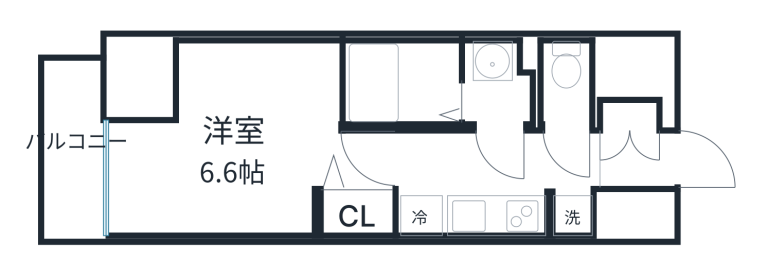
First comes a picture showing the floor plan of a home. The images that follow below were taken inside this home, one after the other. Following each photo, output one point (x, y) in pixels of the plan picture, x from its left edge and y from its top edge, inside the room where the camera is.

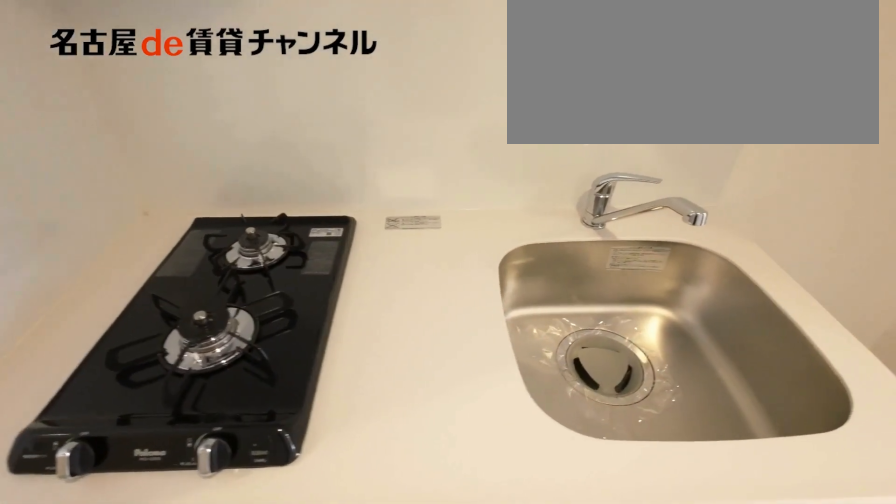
(472, 212)
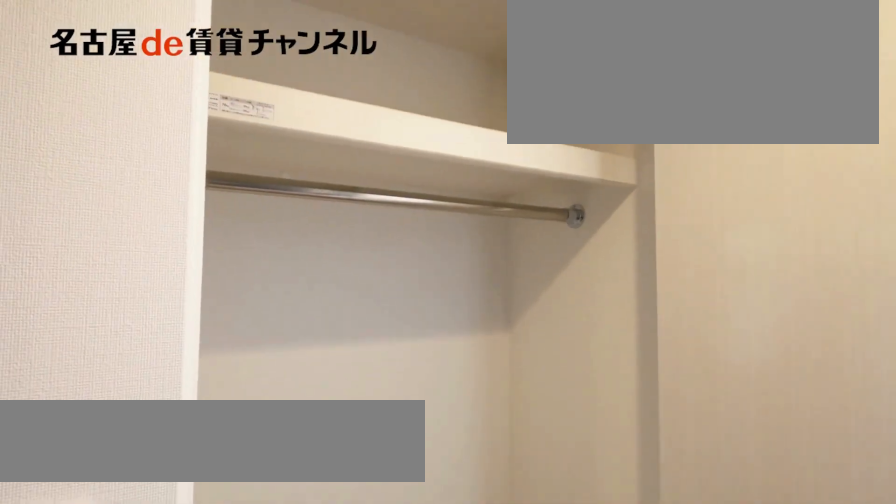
(354, 213)
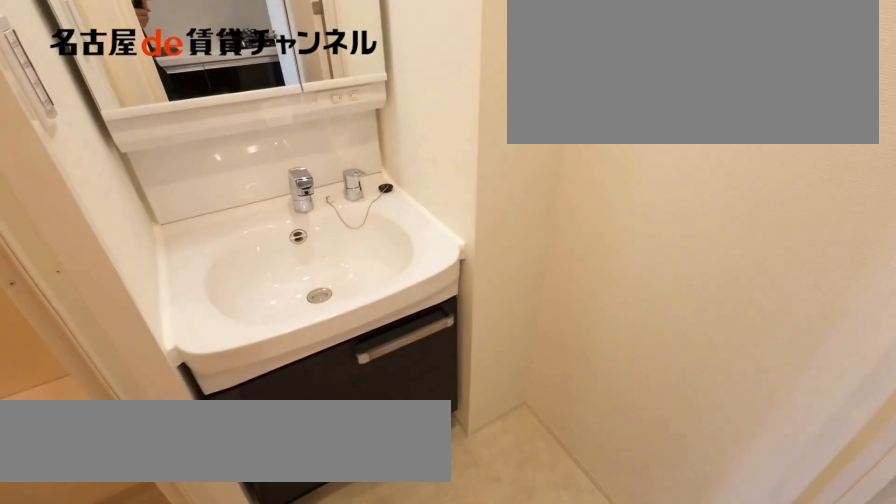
(499, 84)
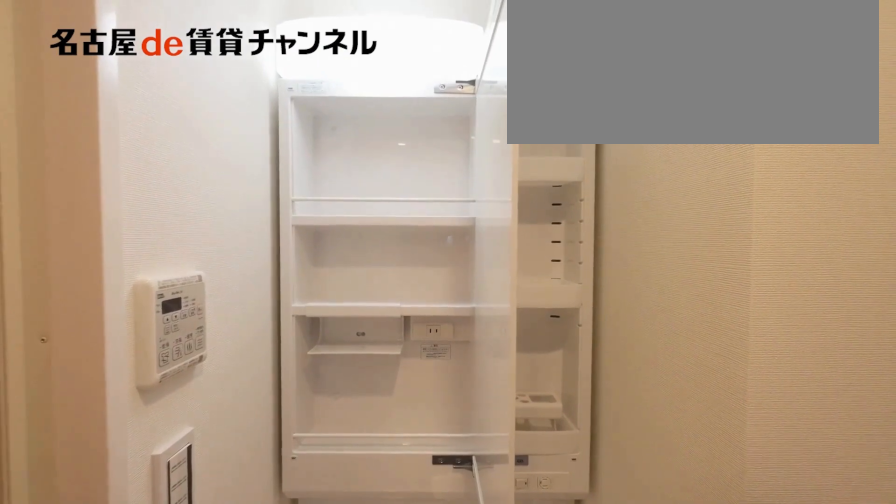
(499, 84)
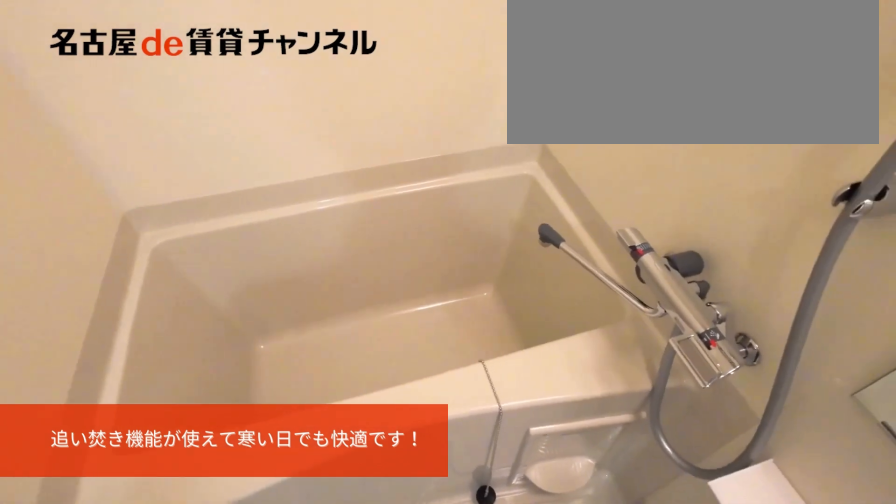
(402, 83)
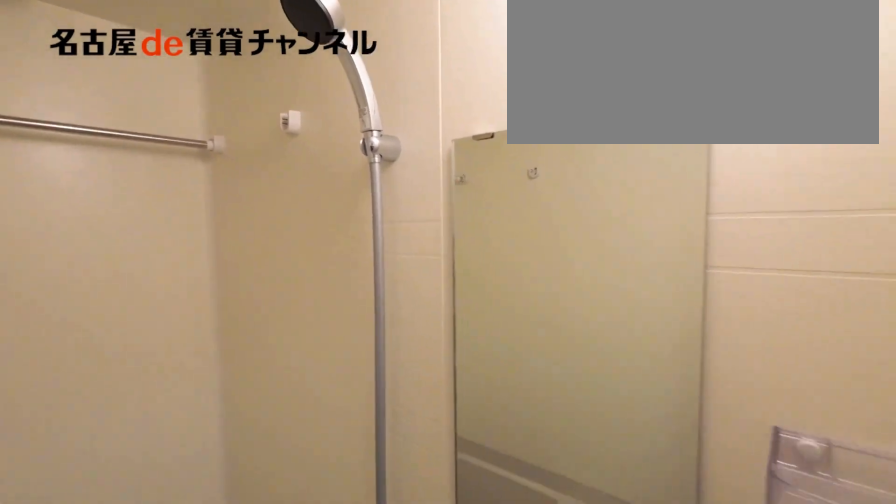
(402, 83)
